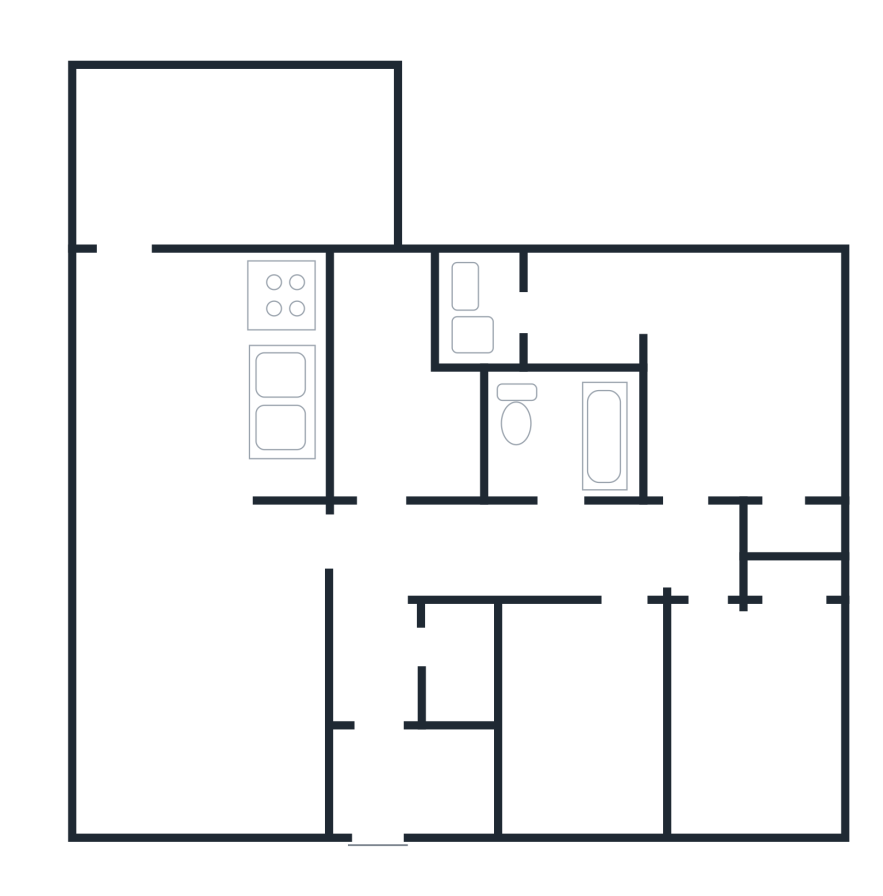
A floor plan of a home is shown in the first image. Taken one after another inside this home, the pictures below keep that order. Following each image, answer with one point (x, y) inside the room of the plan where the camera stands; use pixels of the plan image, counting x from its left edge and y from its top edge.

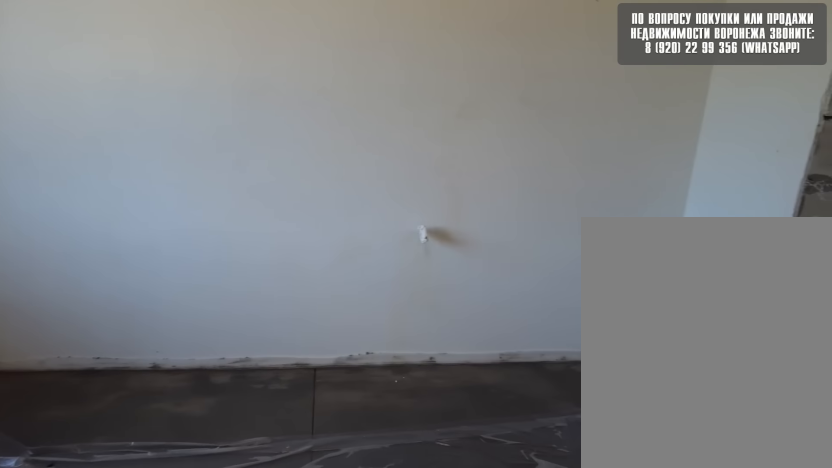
(728, 486)
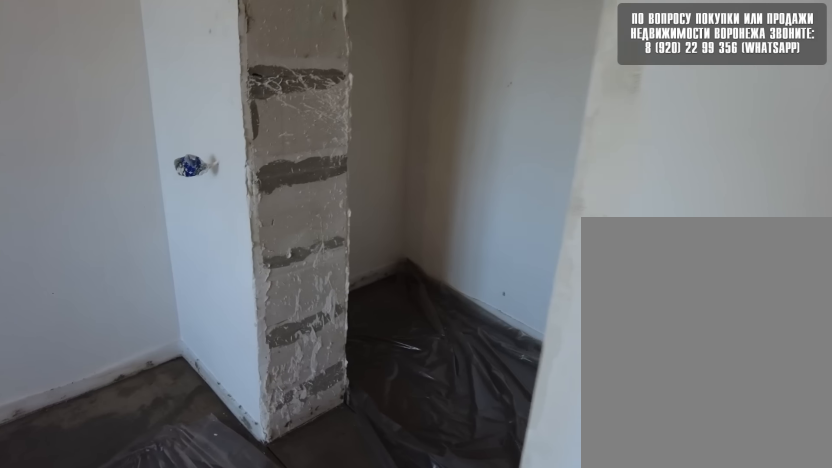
(727, 483)
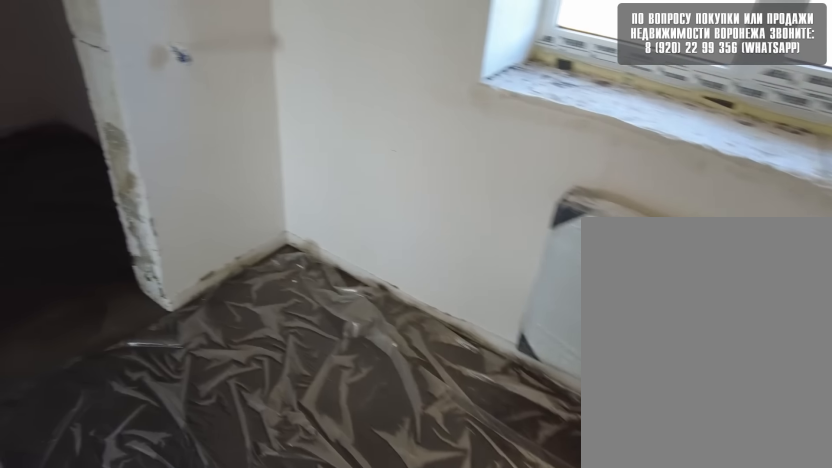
(721, 470)
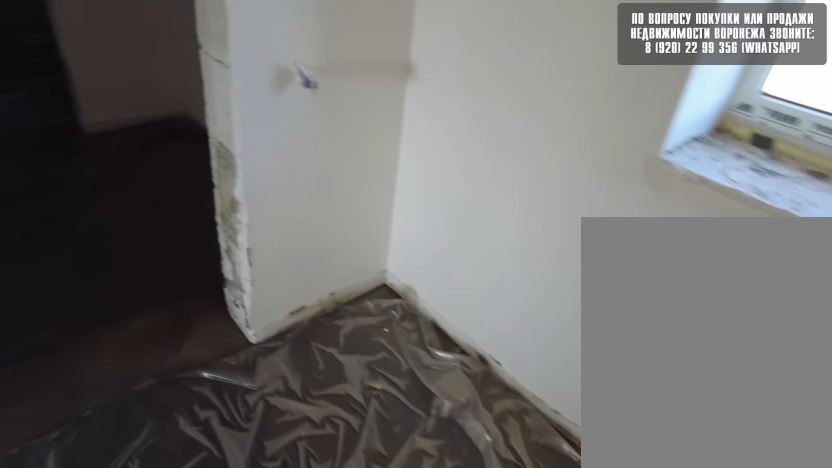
(710, 432)
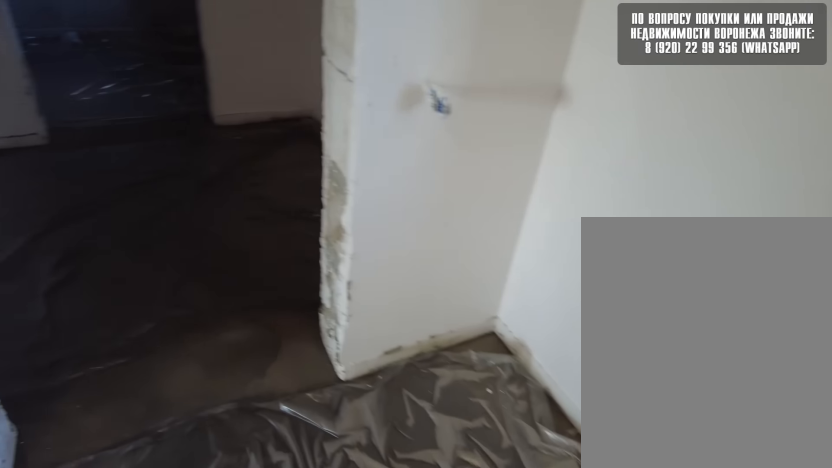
(691, 392)
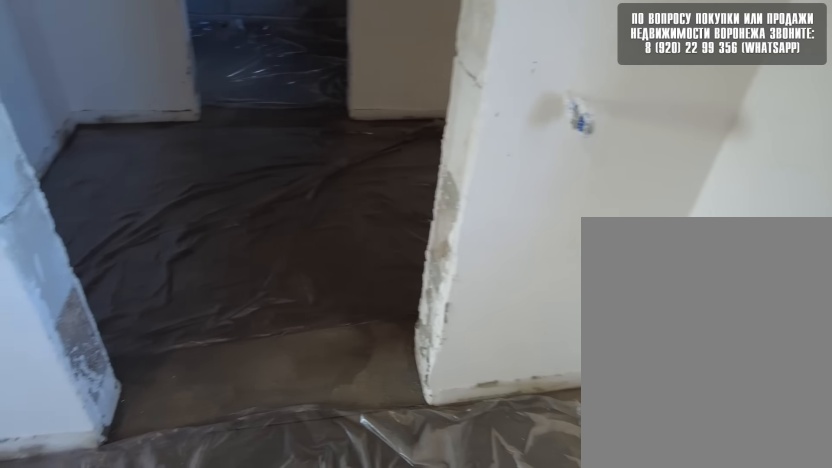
(679, 351)
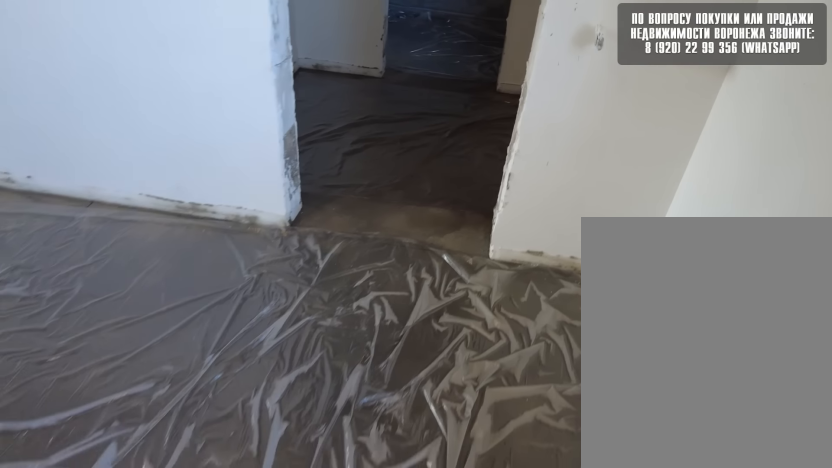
(668, 322)
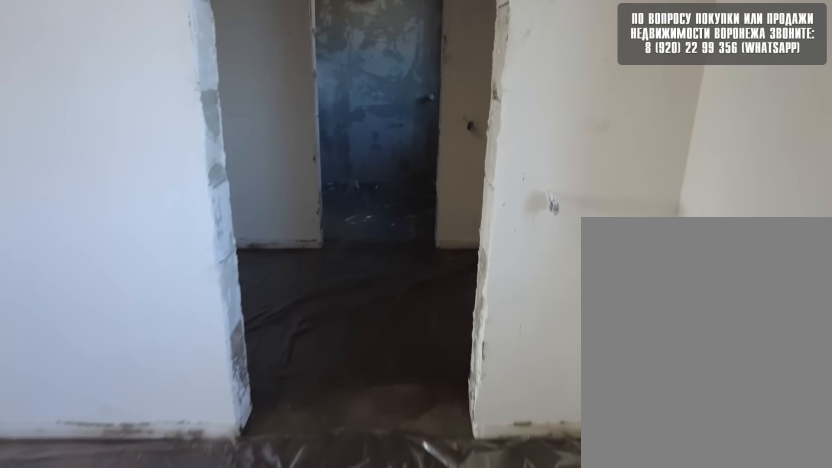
(666, 322)
